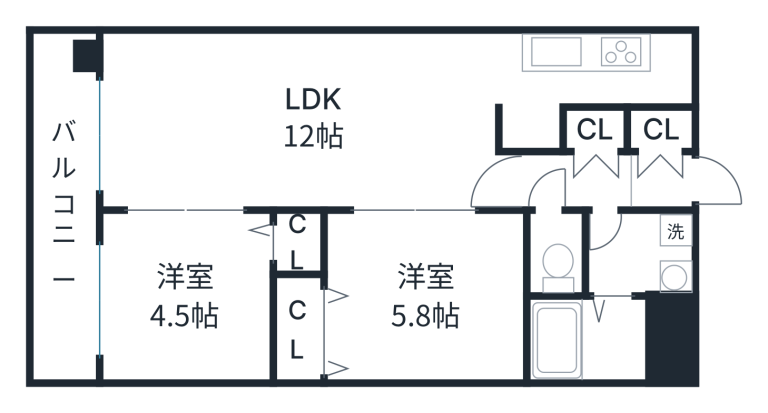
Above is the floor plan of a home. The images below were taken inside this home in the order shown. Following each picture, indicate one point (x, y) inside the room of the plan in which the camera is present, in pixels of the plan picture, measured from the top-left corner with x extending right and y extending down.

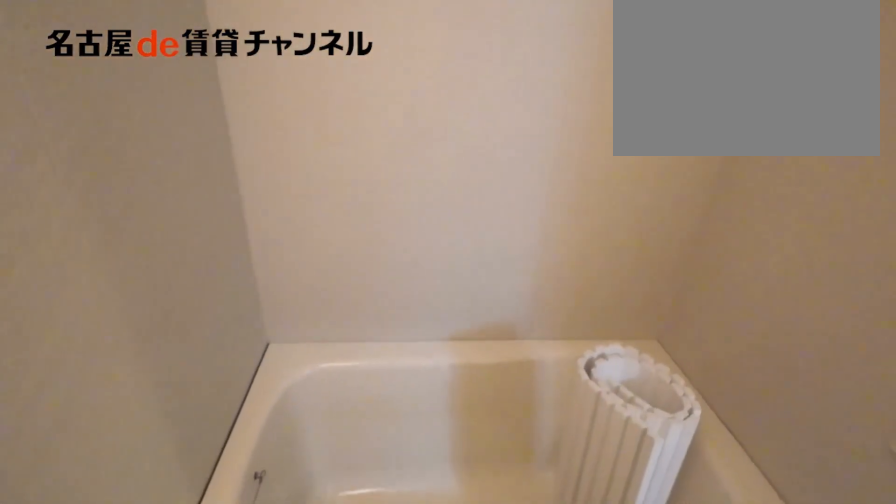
(585, 337)
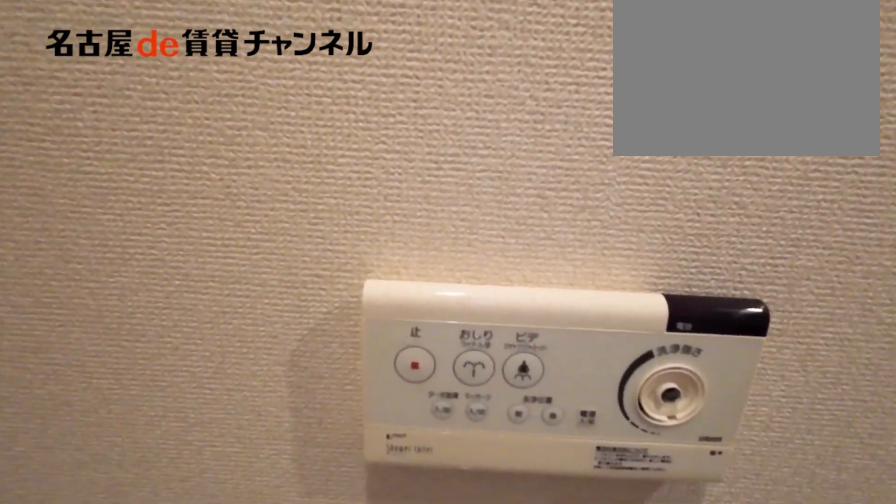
(555, 253)
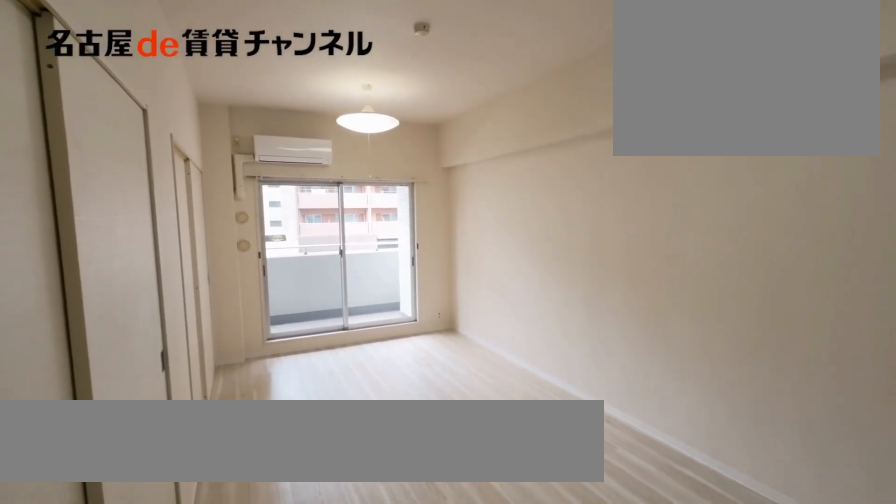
(309, 120)
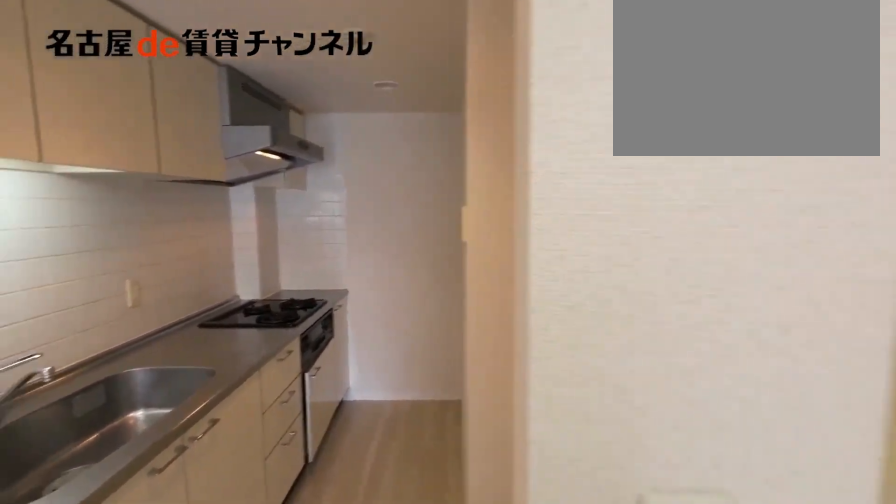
(309, 120)
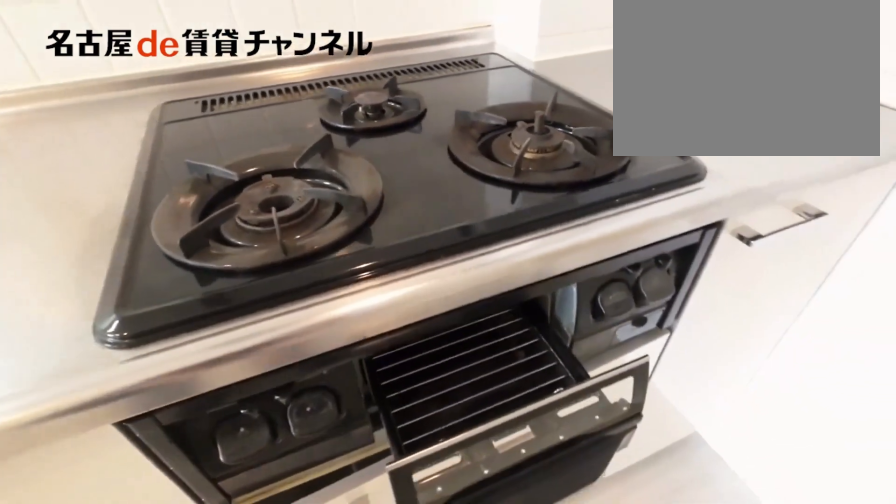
(596, 69)
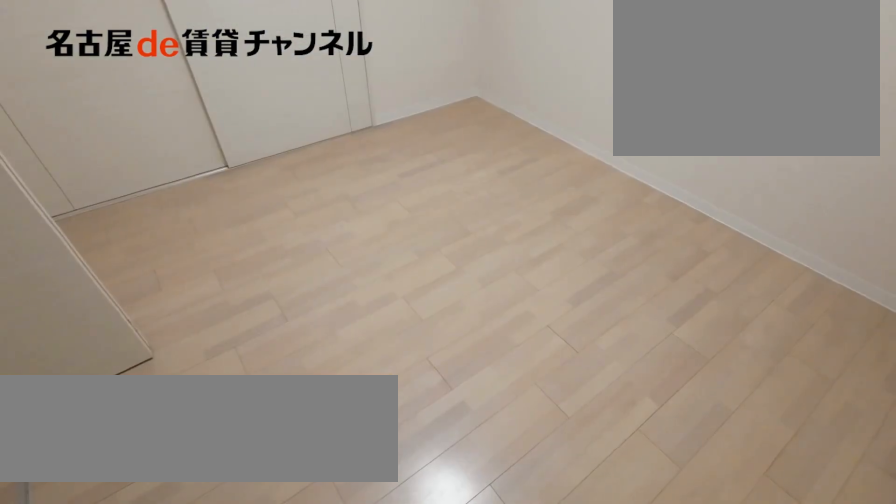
(407, 297)
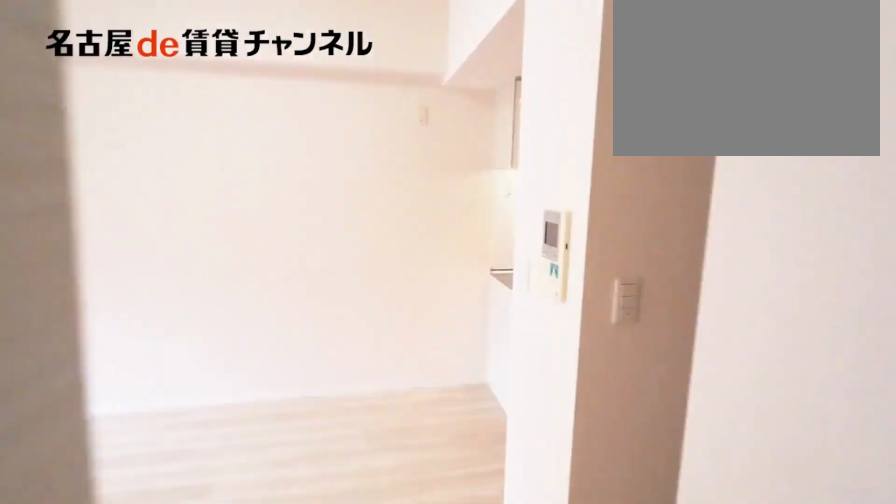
(407, 297)
